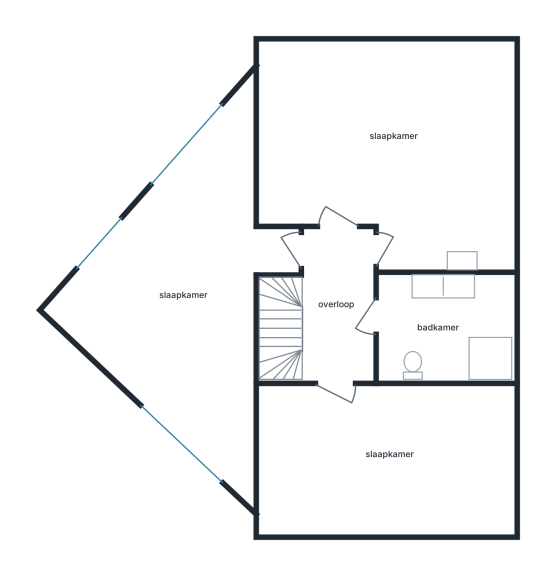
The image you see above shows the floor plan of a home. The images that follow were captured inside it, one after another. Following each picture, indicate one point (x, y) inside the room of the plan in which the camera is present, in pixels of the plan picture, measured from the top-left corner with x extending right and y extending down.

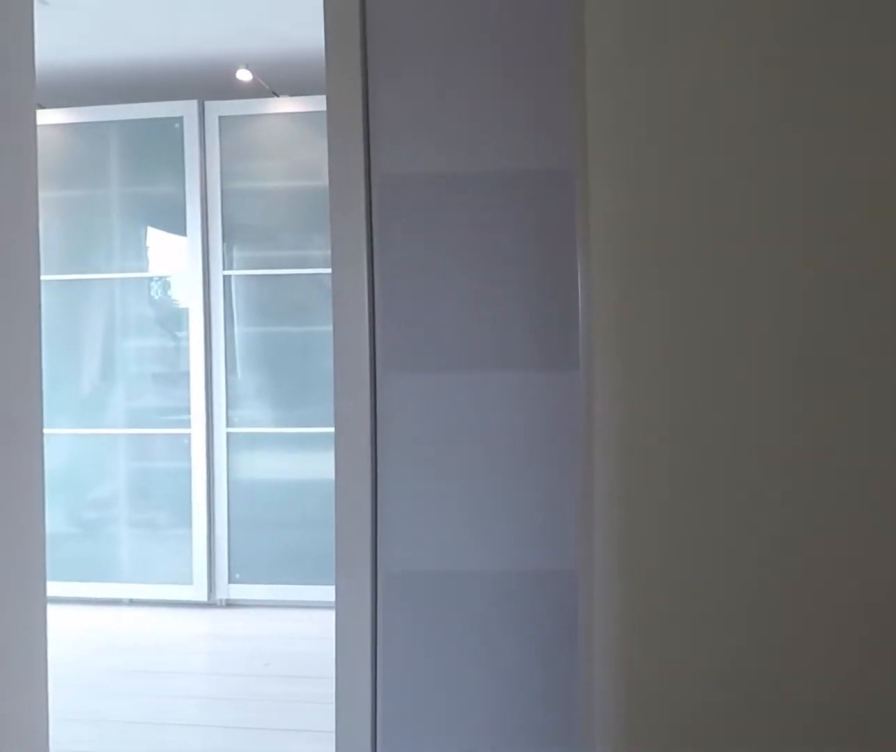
(362, 360)
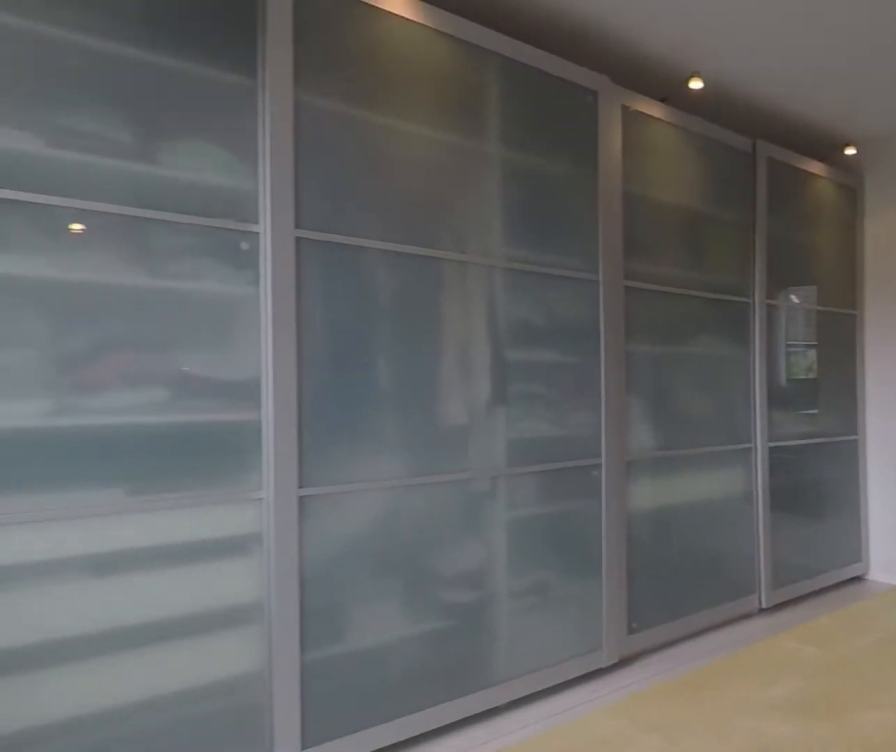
(510, 157)
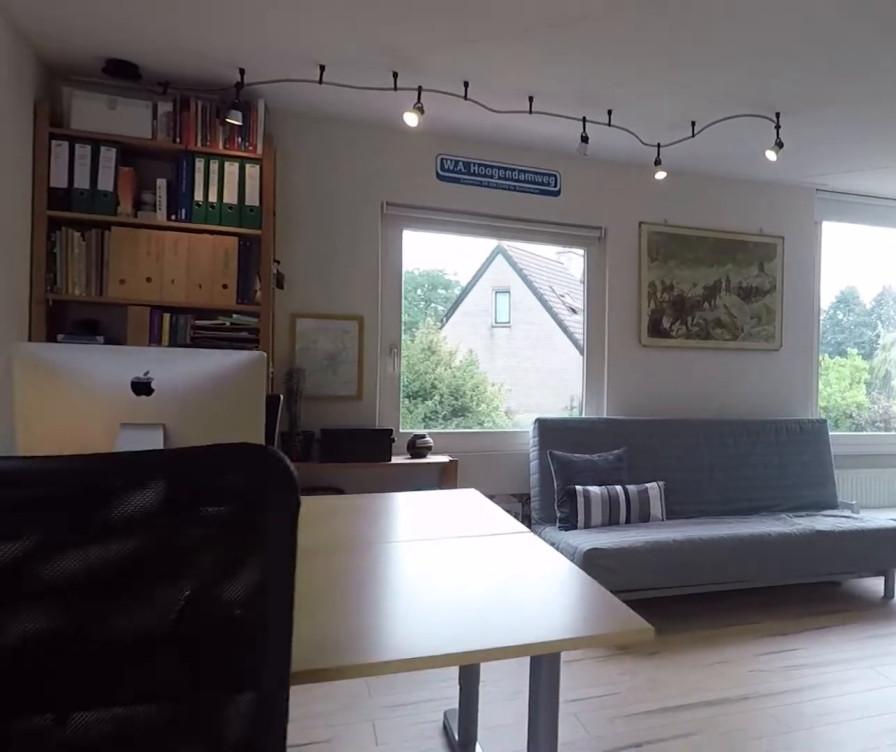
(192, 394)
